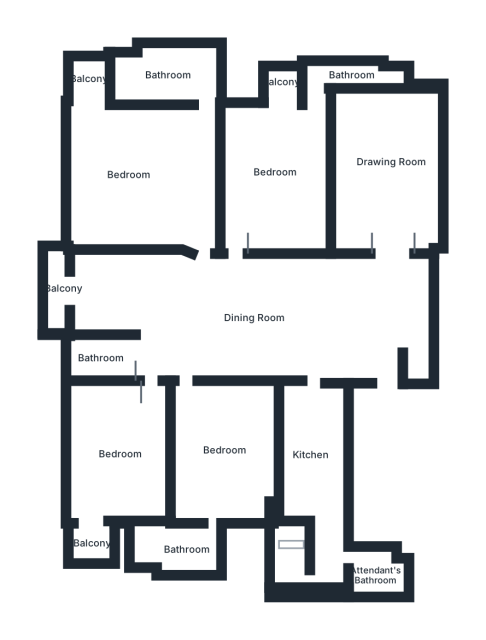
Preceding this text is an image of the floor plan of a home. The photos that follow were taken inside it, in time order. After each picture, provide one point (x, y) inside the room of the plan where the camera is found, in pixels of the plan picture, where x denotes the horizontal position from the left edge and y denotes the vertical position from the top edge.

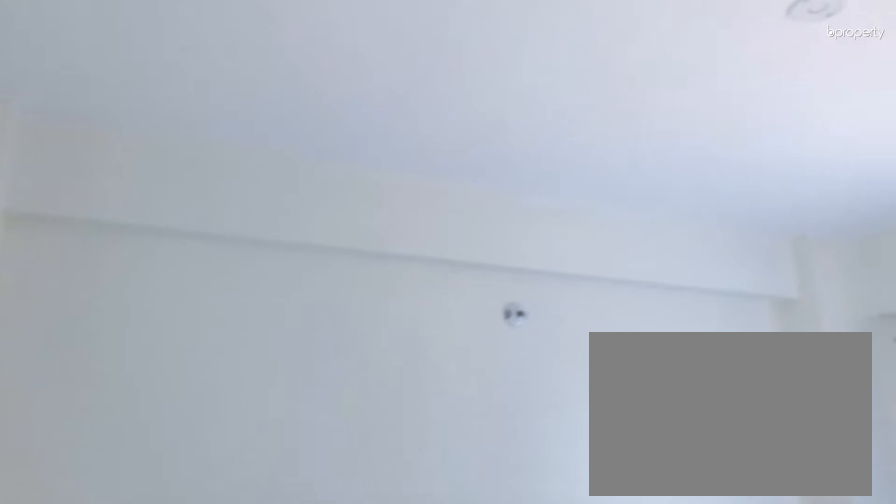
(224, 458)
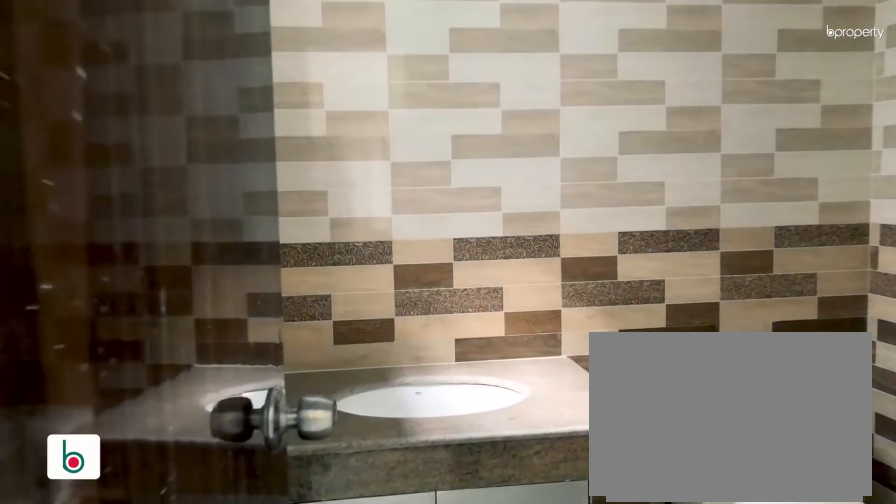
(188, 551)
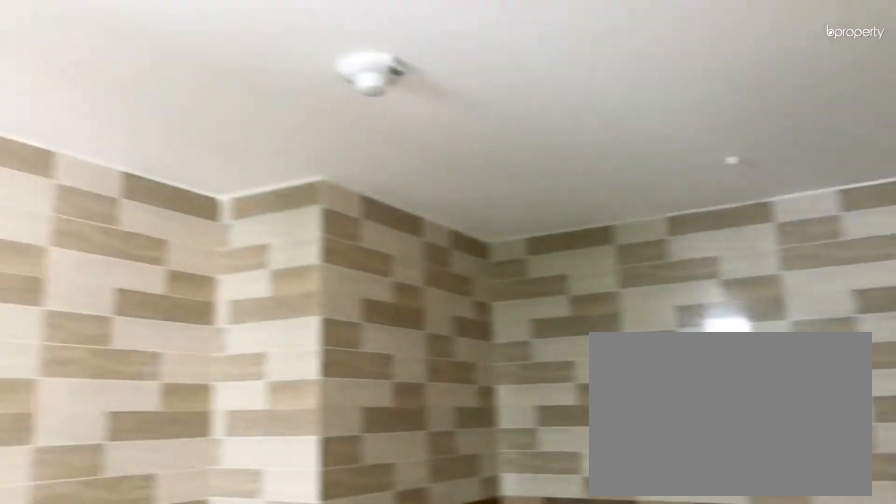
(187, 556)
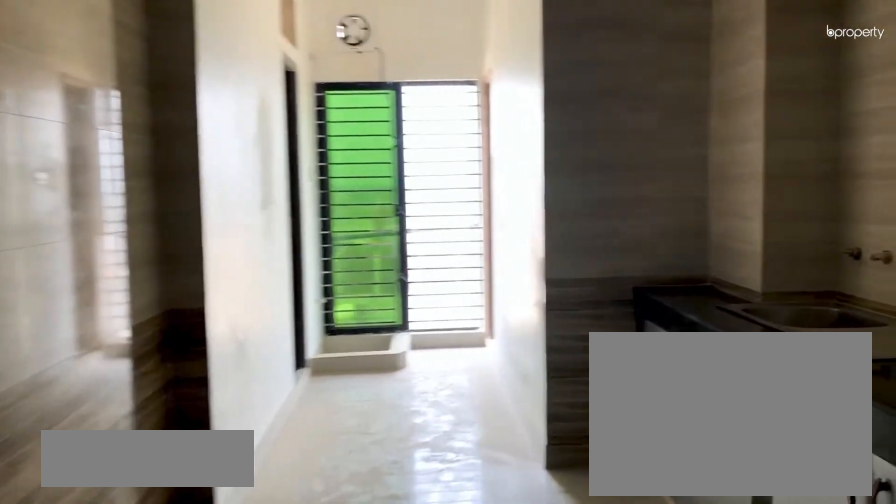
(311, 458)
